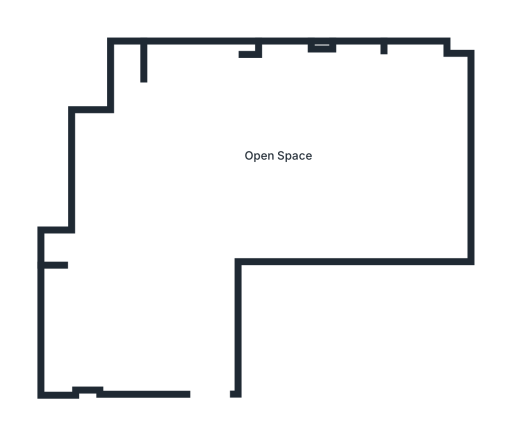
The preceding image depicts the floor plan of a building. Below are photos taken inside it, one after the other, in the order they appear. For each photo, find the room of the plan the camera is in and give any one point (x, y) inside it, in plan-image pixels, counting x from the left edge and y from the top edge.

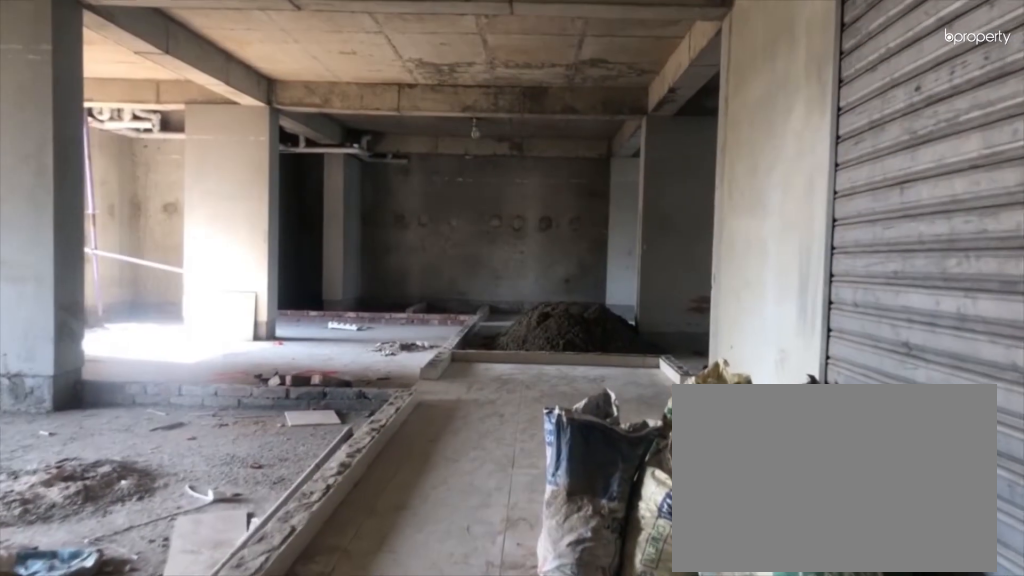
(195, 350)
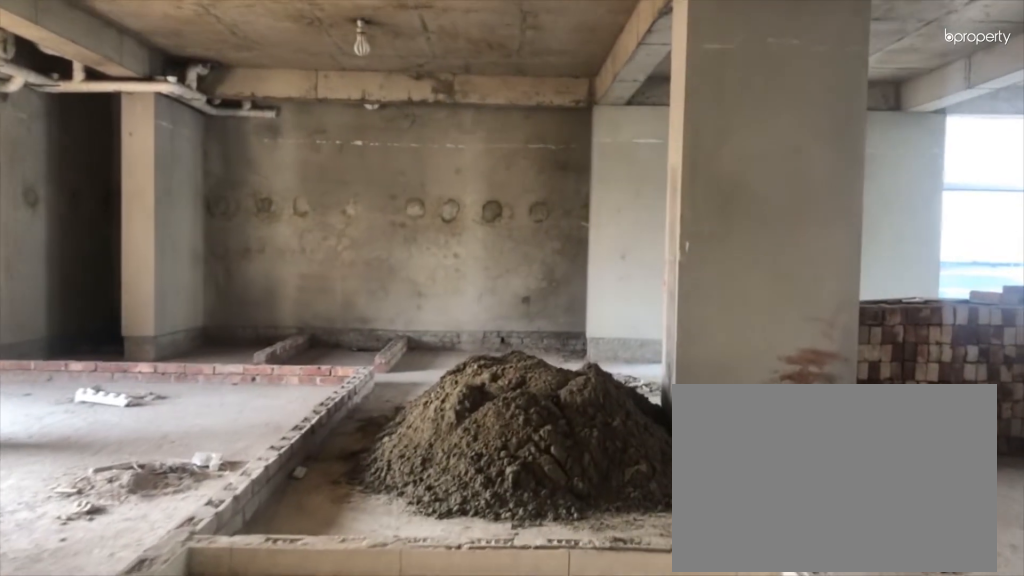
(207, 236)
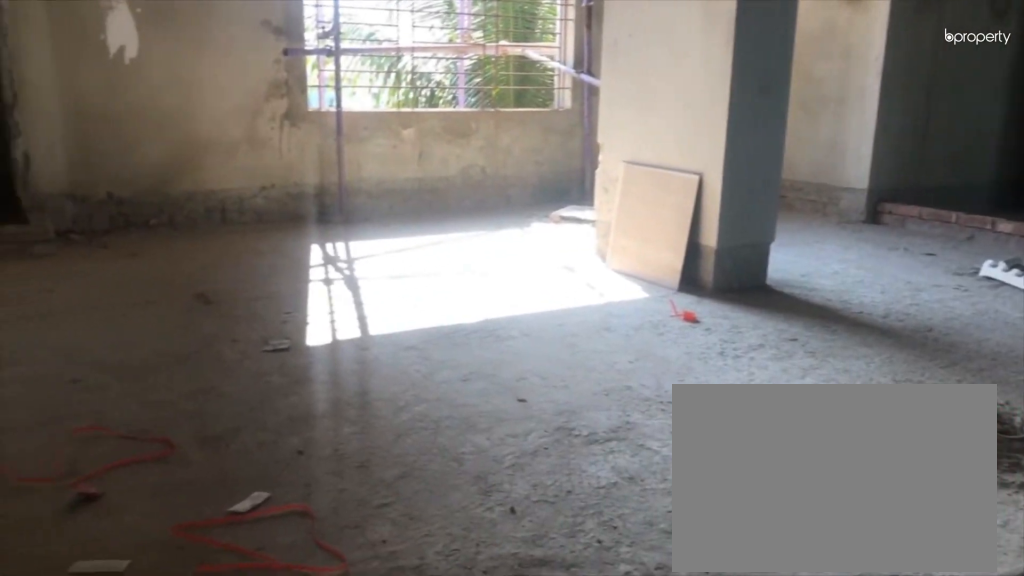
(241, 150)
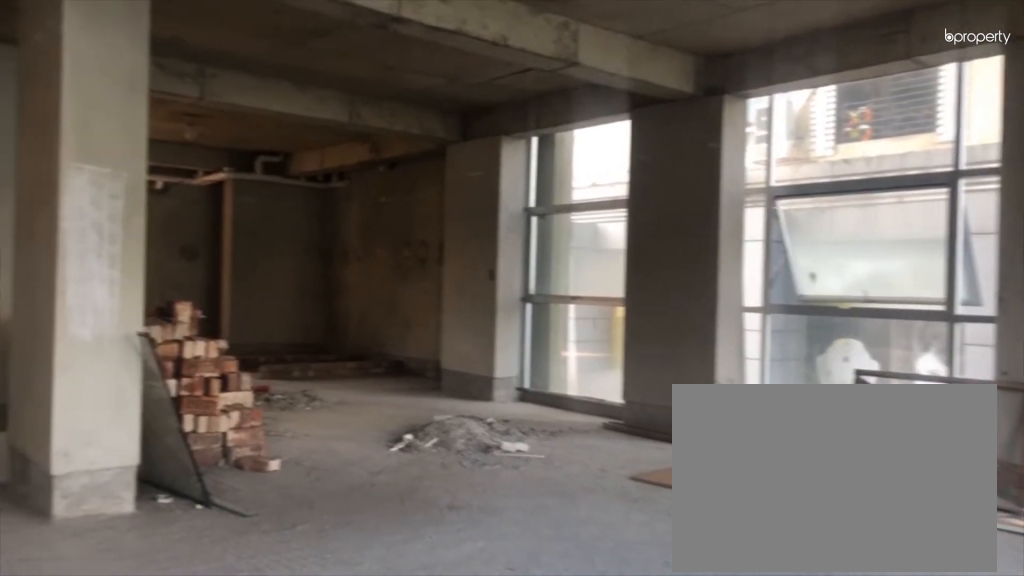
(241, 151)
